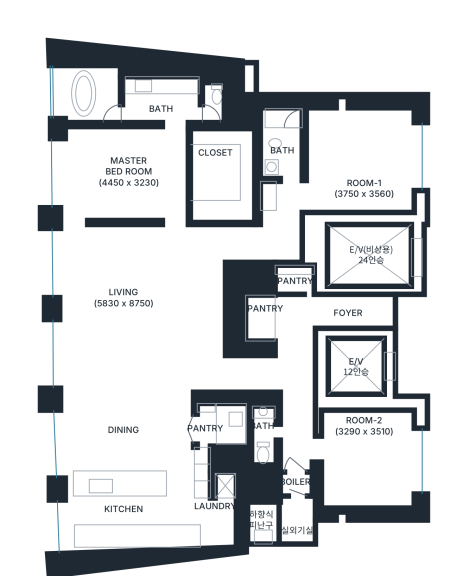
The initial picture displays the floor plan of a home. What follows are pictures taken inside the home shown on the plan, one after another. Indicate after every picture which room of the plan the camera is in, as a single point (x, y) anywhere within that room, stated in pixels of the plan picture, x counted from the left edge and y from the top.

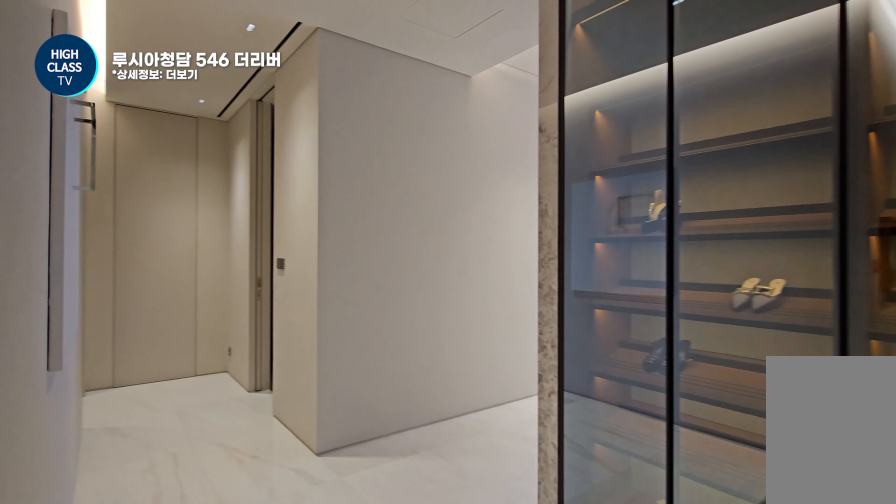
(311, 309)
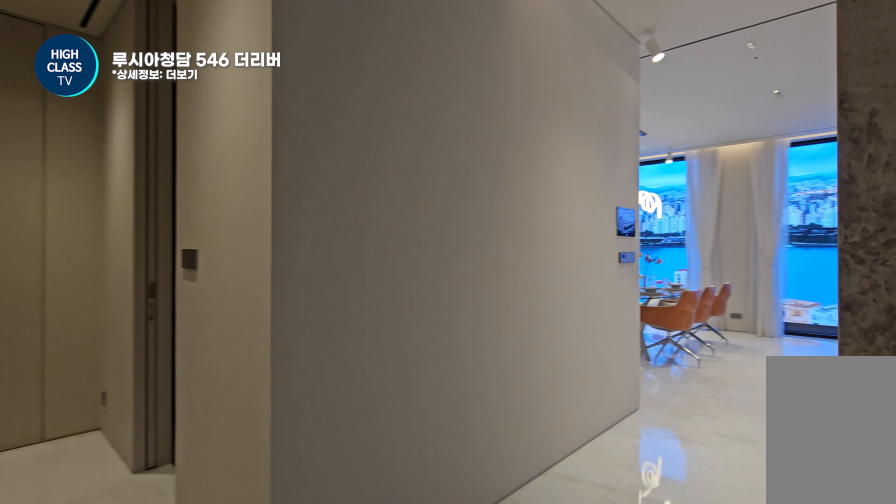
(269, 375)
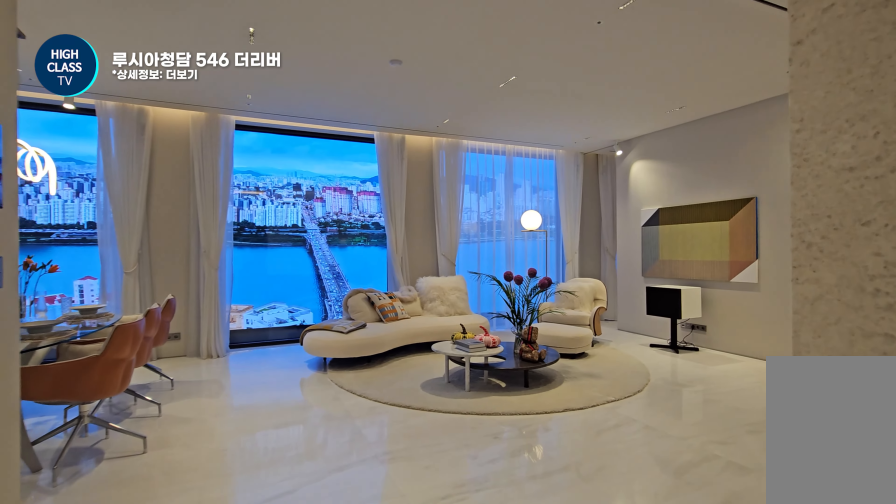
(269, 375)
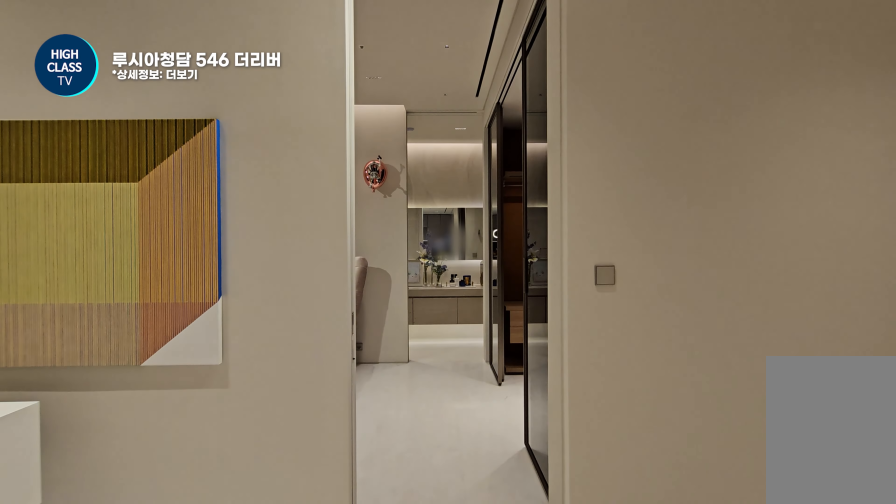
(136, 304)
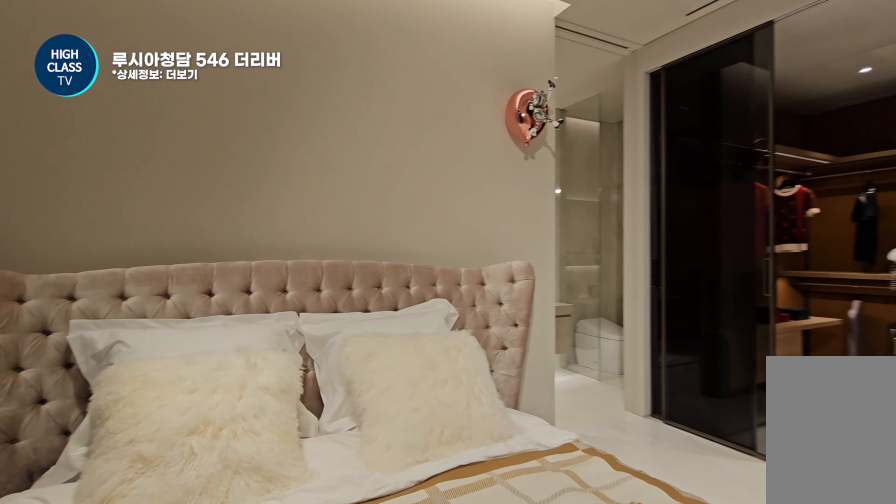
(155, 170)
